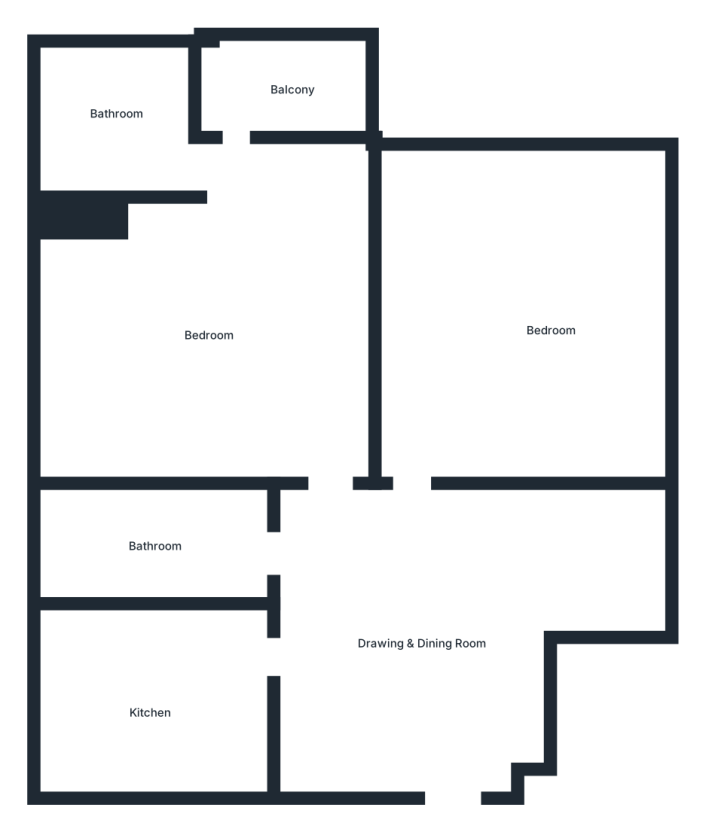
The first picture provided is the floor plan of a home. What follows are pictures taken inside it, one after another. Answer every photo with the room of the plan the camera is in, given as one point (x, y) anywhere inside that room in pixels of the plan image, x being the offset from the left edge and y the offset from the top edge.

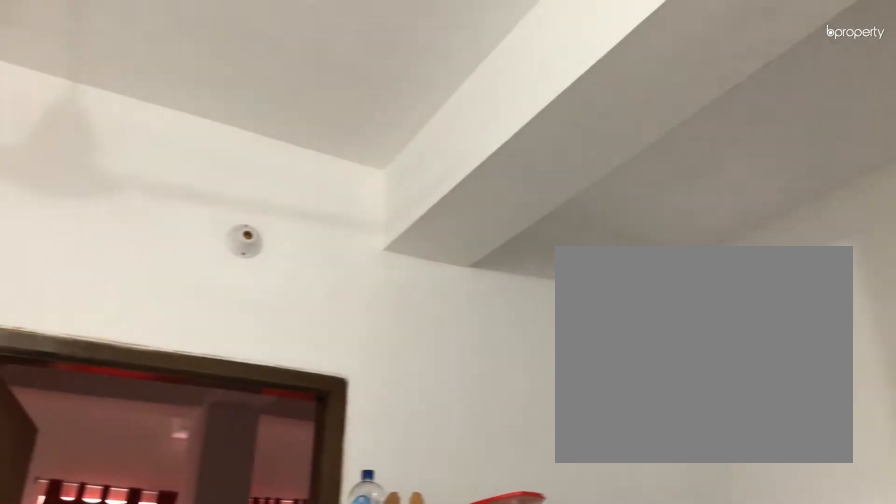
(412, 610)
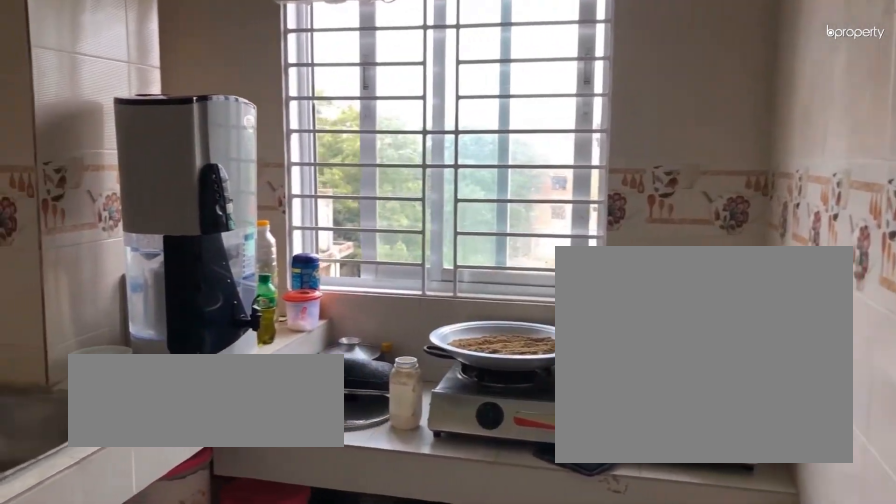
(142, 690)
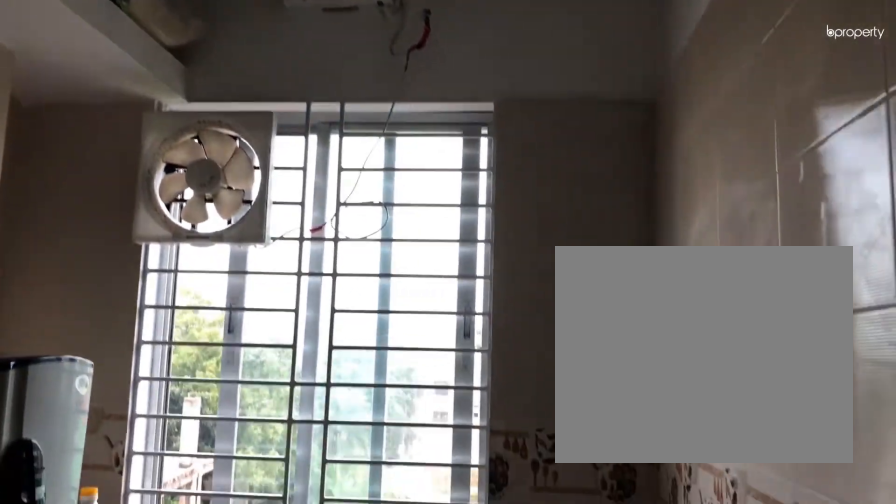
(142, 690)
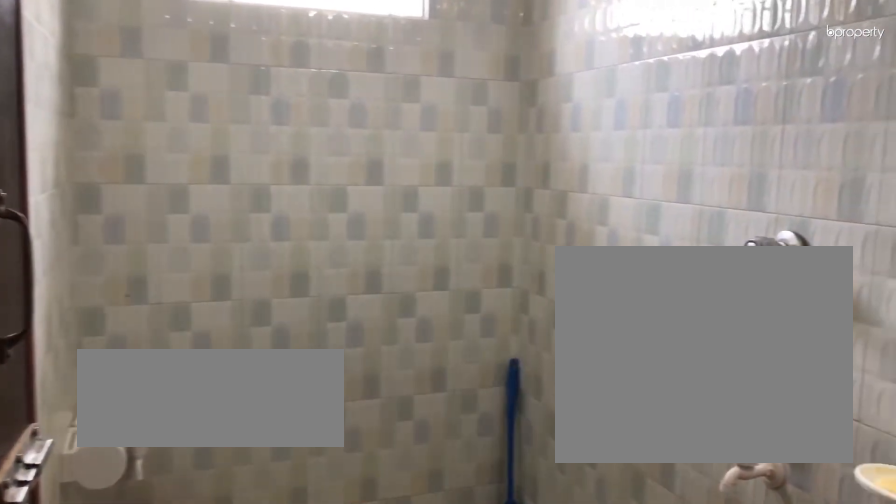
(167, 543)
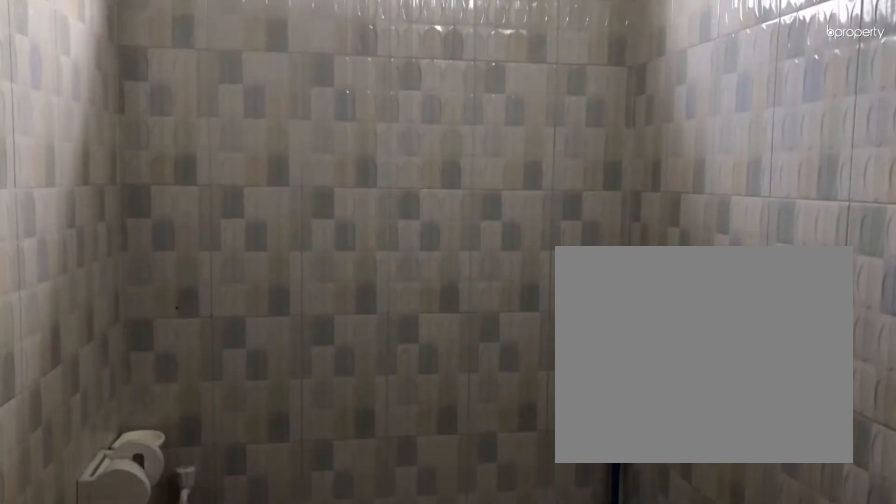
(167, 542)
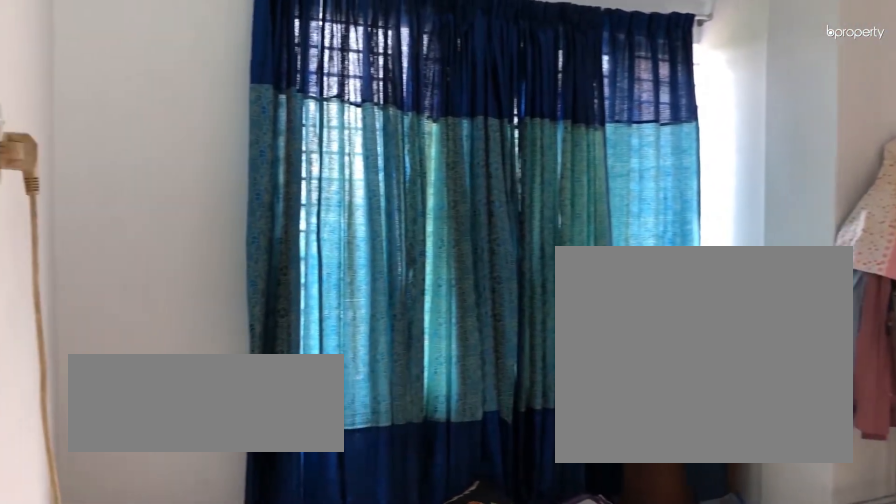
(205, 330)
